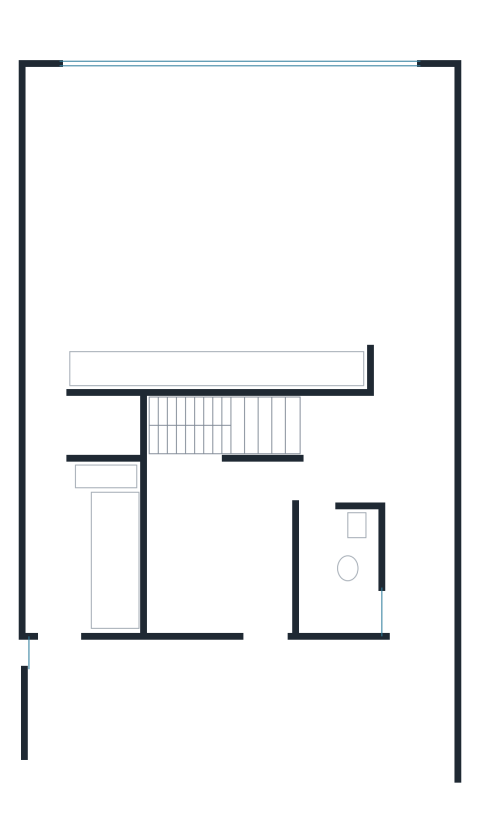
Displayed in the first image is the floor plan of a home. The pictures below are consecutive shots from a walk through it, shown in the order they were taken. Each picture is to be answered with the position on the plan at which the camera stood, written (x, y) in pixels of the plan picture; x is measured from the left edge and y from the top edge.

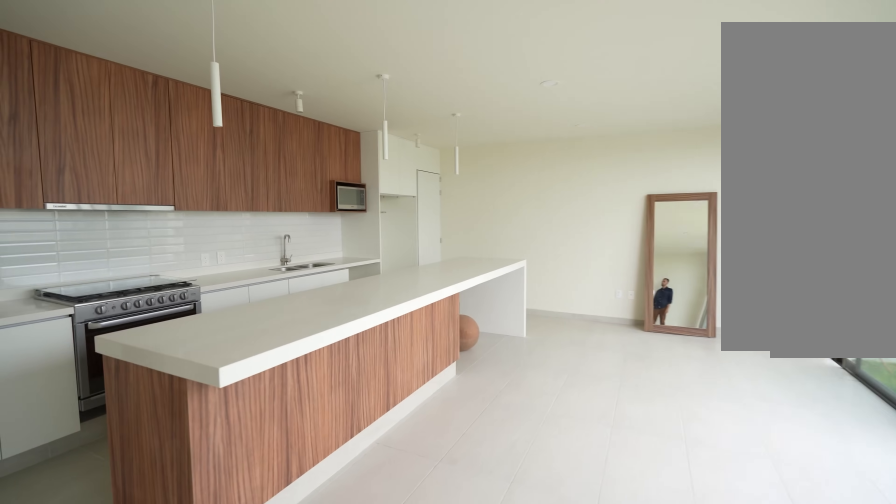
(417, 236)
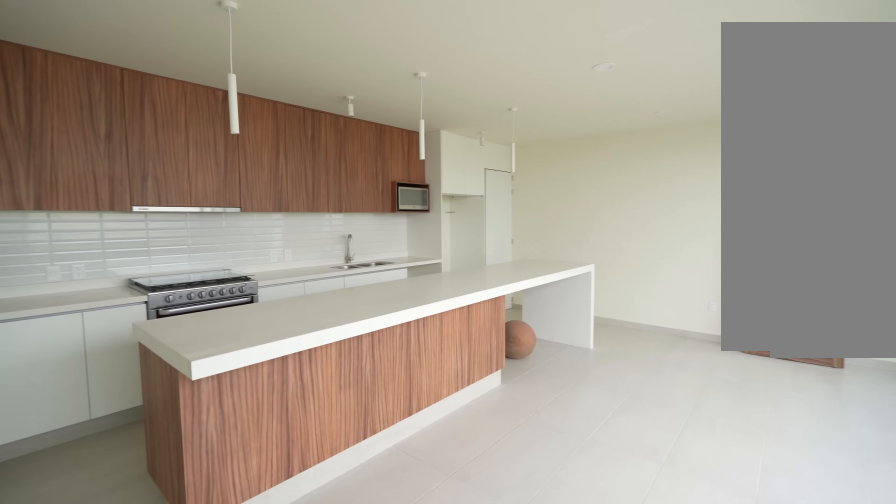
(411, 226)
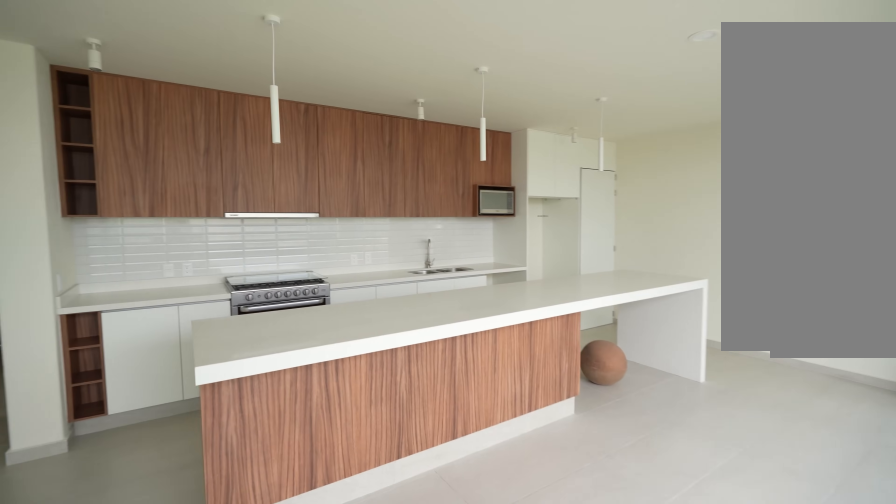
(403, 206)
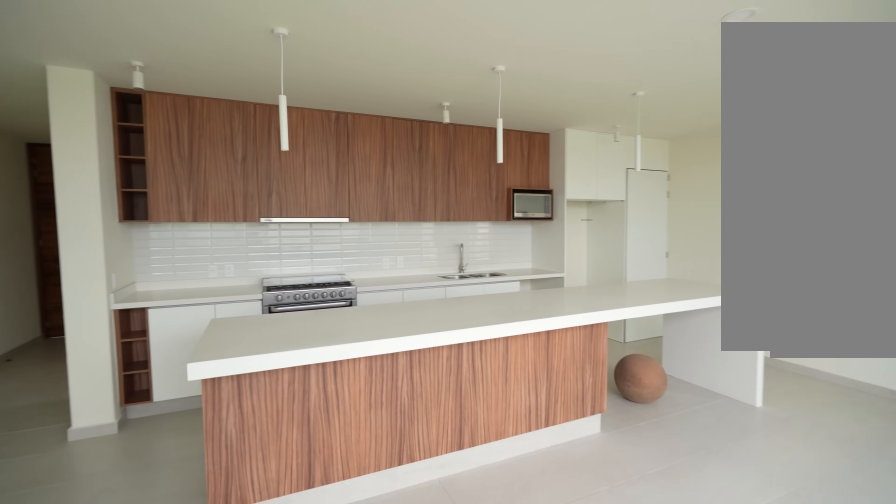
(395, 197)
